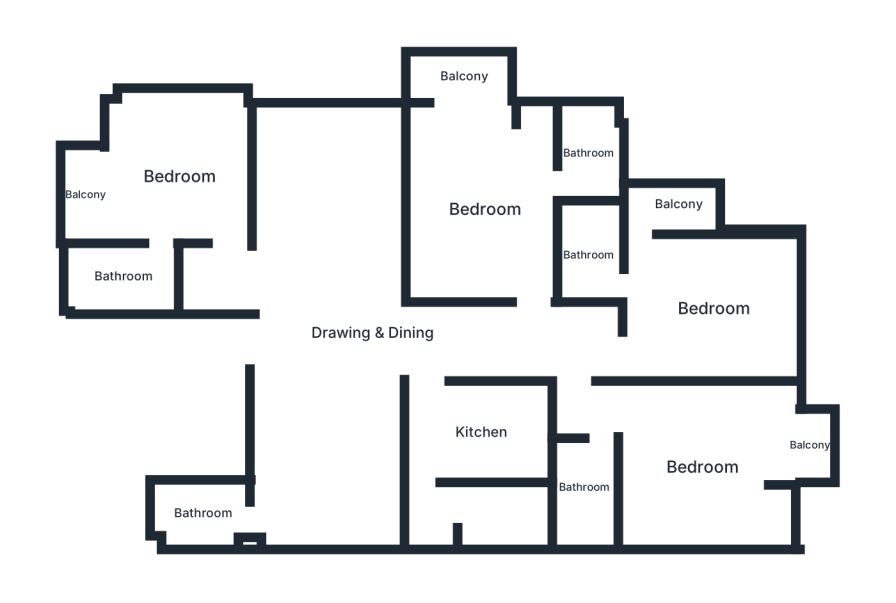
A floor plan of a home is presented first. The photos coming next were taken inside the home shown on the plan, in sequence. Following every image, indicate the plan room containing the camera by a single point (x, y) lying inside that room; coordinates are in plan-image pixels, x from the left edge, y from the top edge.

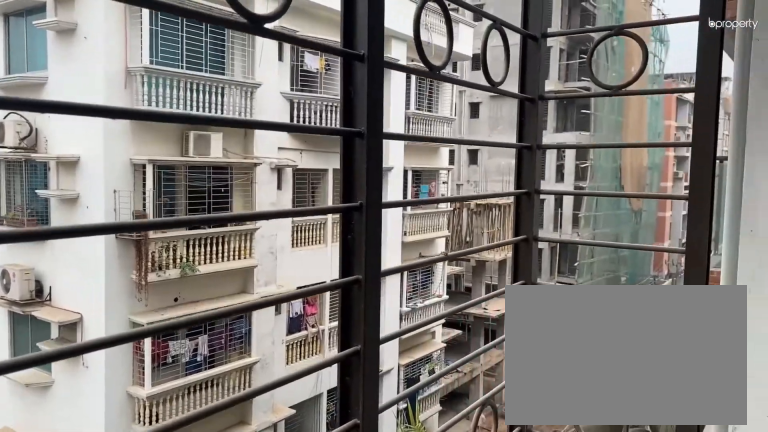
(810, 445)
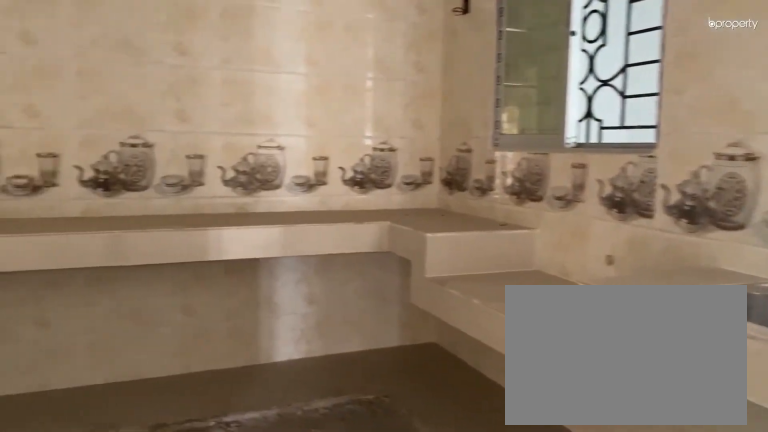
(482, 432)
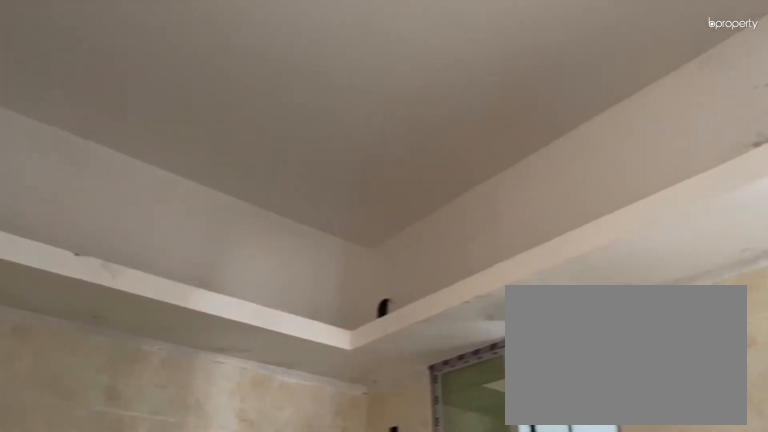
(482, 432)
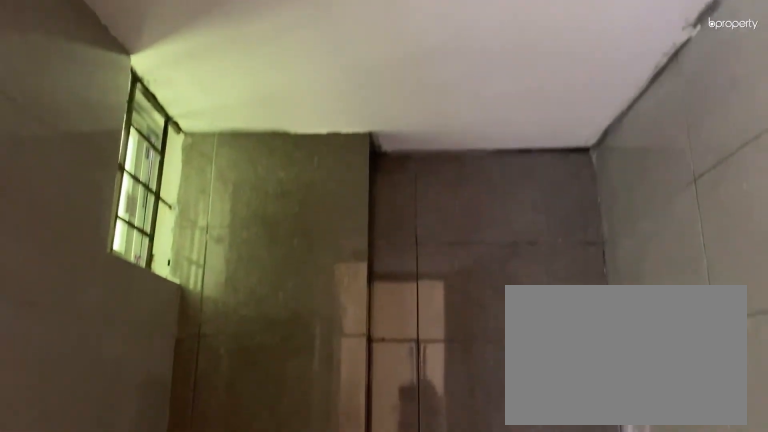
(204, 513)
